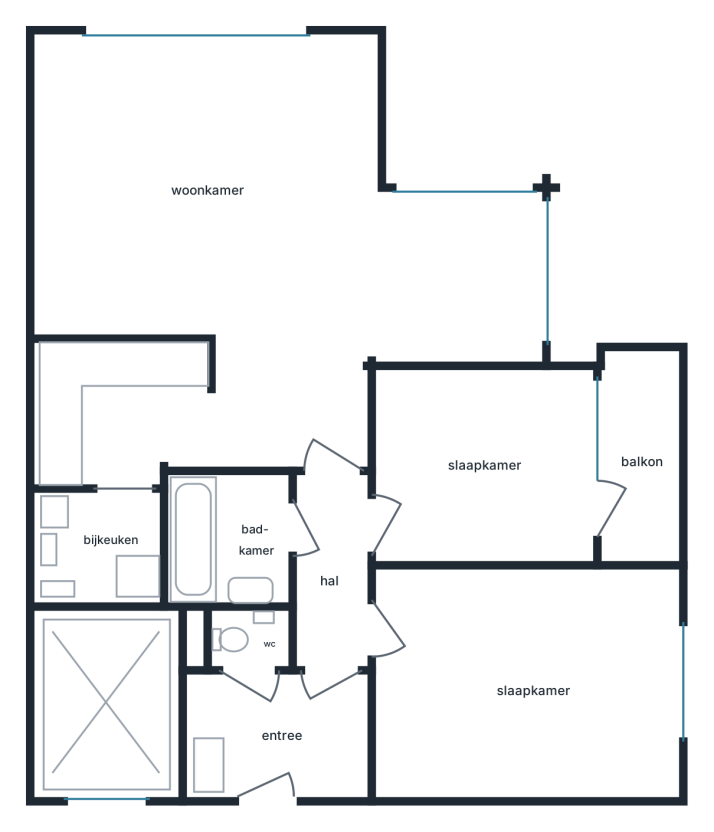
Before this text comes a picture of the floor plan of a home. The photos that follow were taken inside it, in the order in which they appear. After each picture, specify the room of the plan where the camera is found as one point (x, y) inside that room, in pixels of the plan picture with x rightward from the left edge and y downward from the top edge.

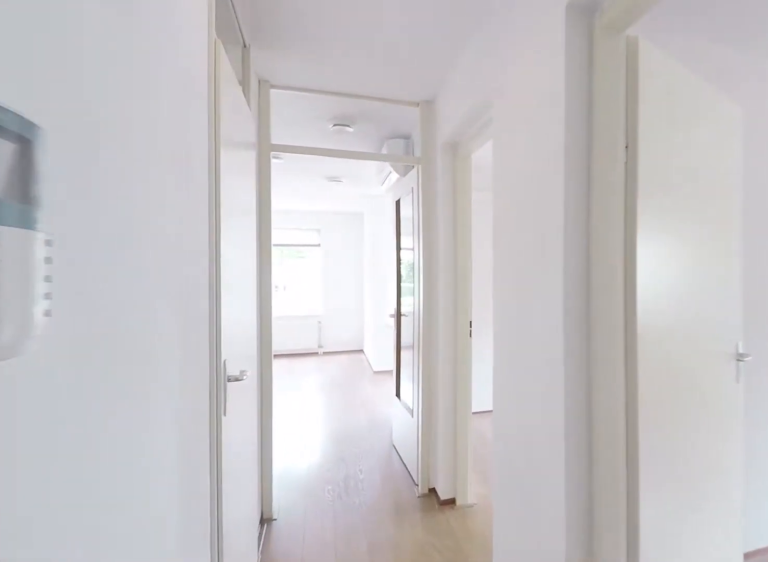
(306, 664)
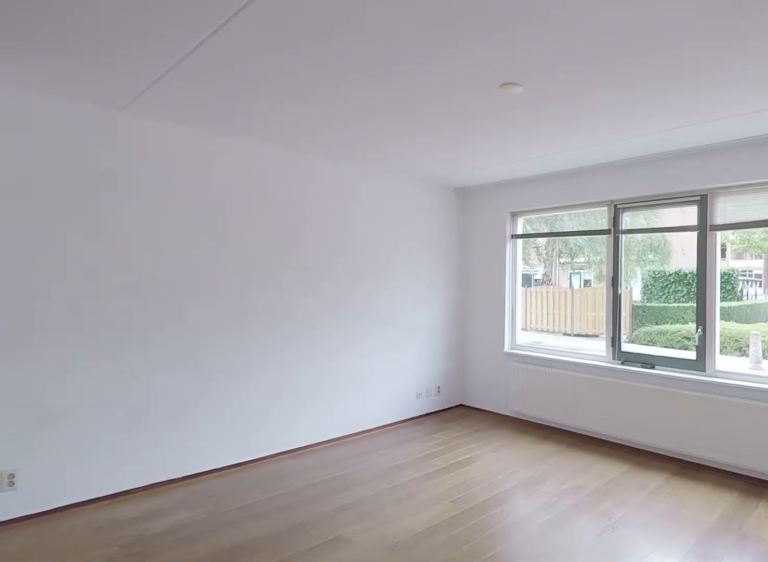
(197, 88)
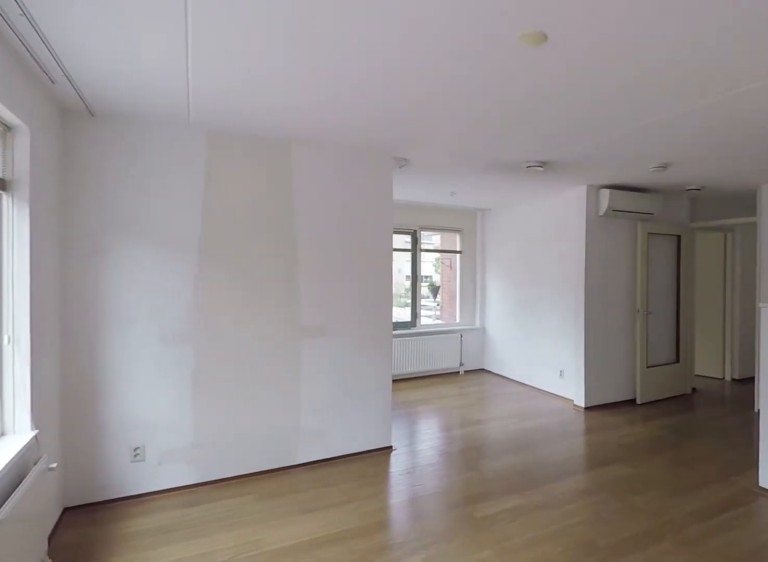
(264, 216)
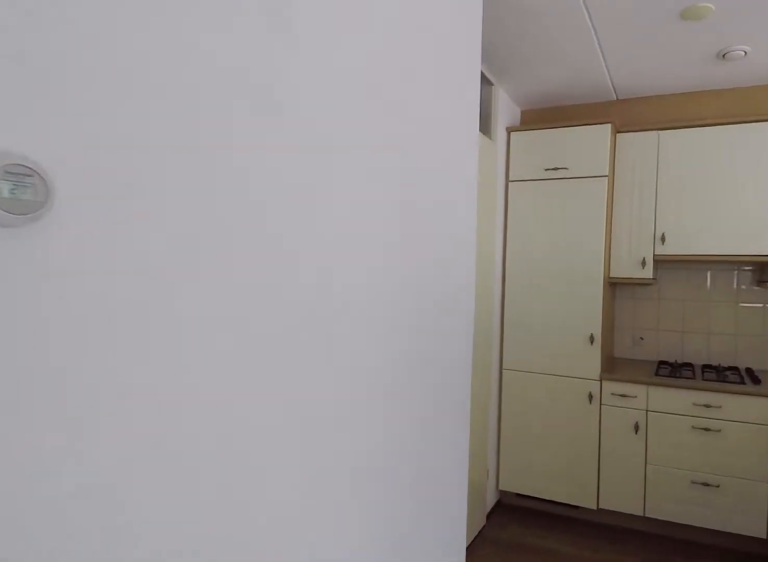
(266, 221)
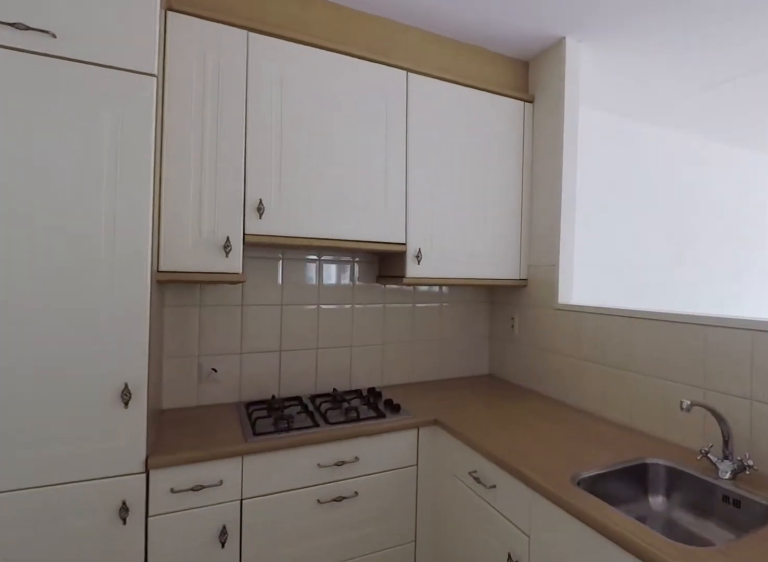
(97, 392)
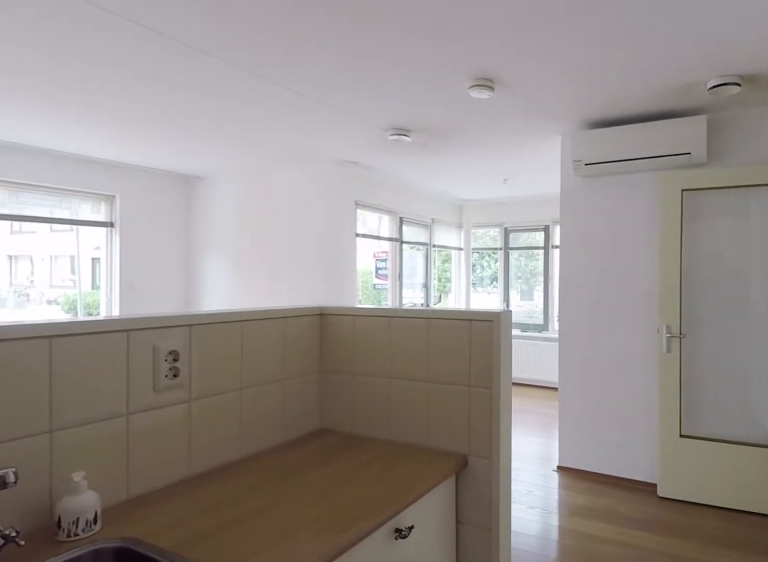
(97, 392)
